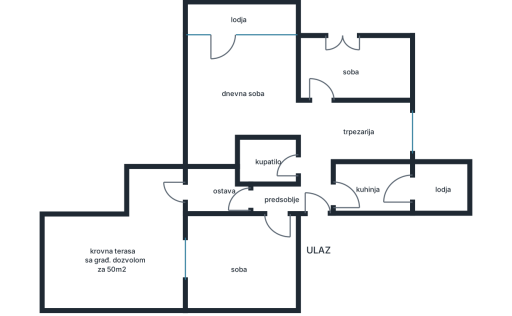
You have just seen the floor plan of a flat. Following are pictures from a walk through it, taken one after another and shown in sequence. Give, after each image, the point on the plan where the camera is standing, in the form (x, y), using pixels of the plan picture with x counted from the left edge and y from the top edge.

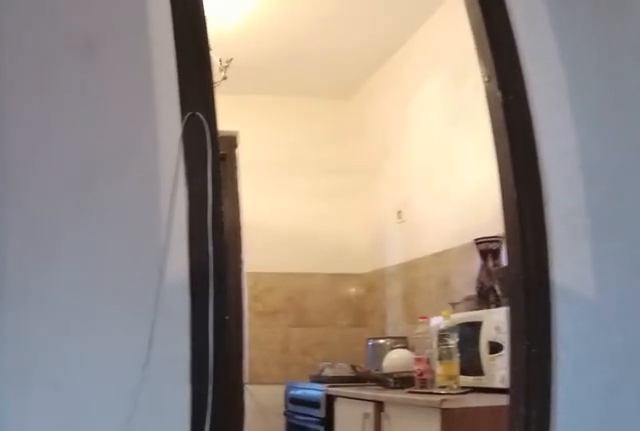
(303, 170)
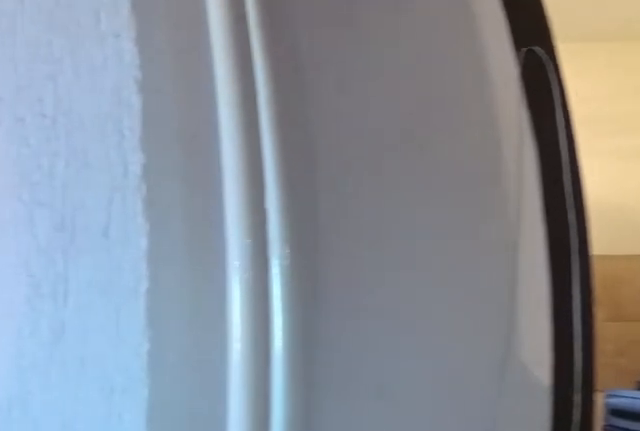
(307, 173)
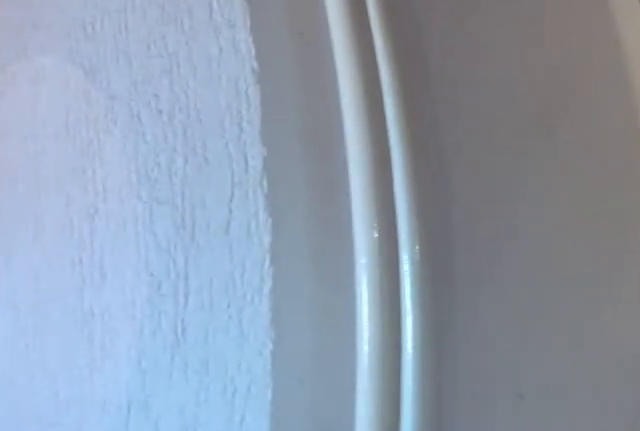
(309, 175)
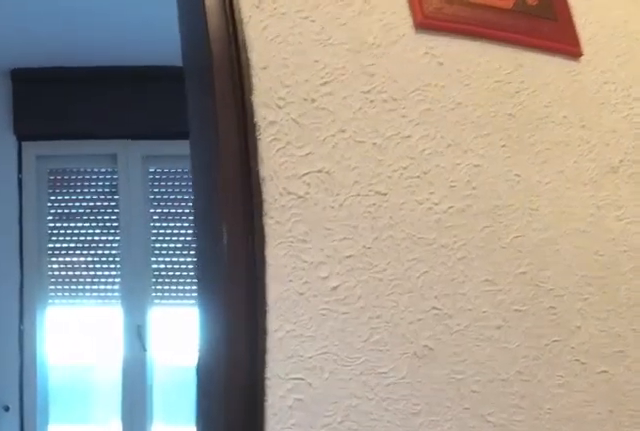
(321, 129)
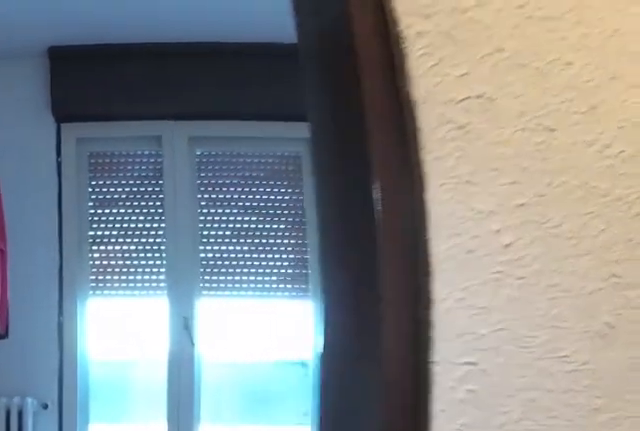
(321, 125)
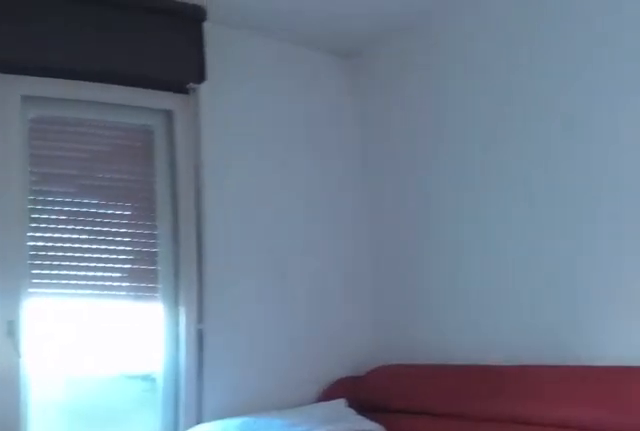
(318, 111)
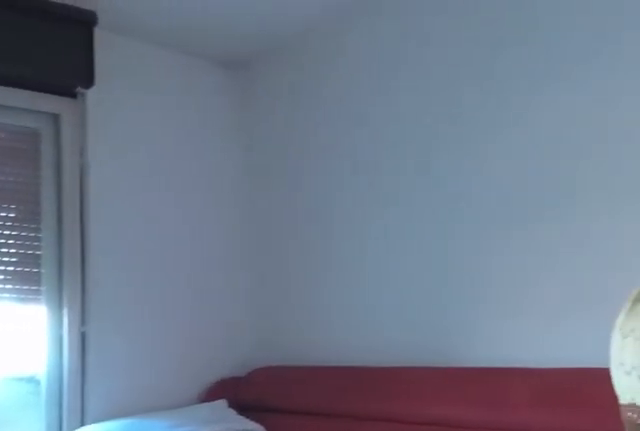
(316, 109)
